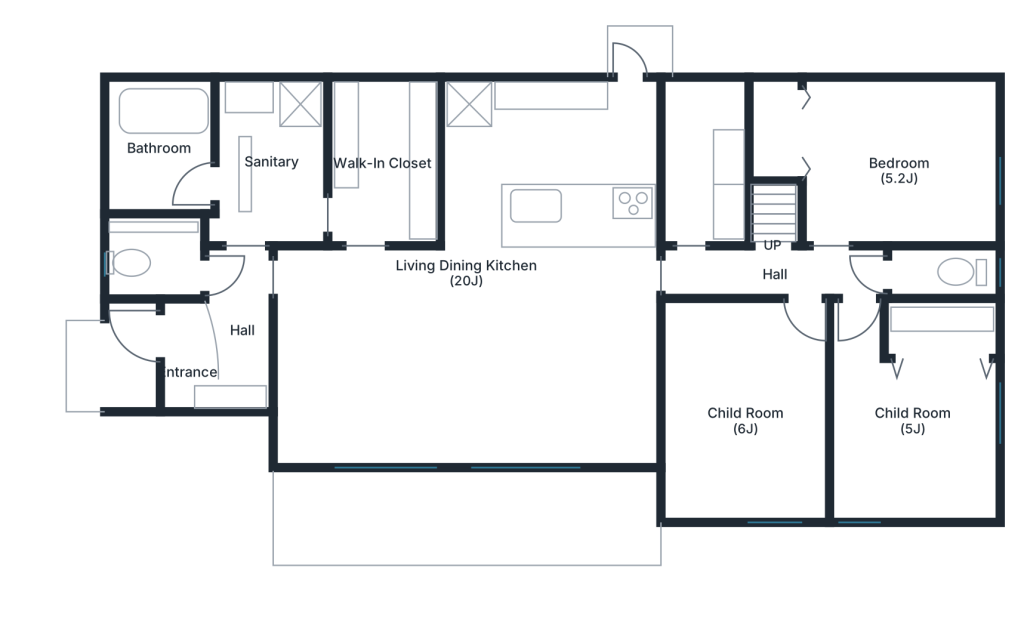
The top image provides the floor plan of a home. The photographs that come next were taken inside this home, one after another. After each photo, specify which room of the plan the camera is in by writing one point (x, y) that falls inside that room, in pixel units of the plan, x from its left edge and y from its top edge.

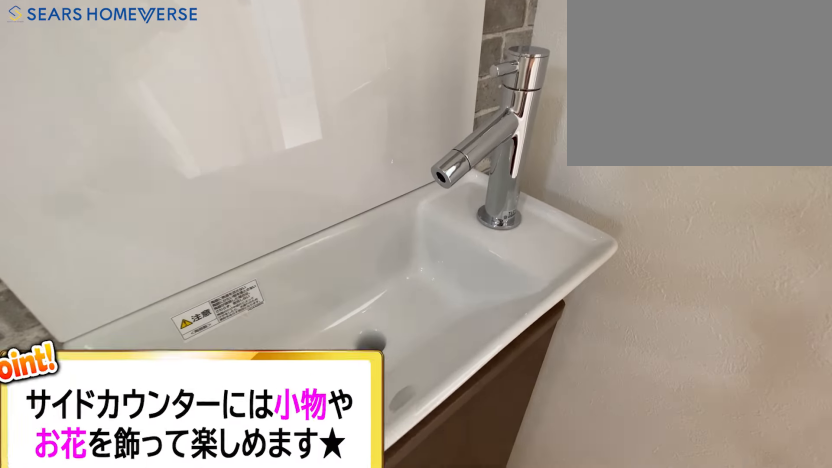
(164, 264)
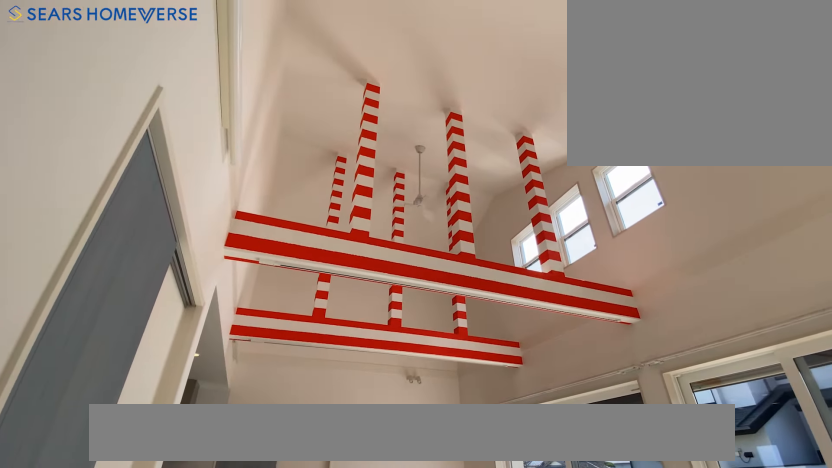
(469, 355)
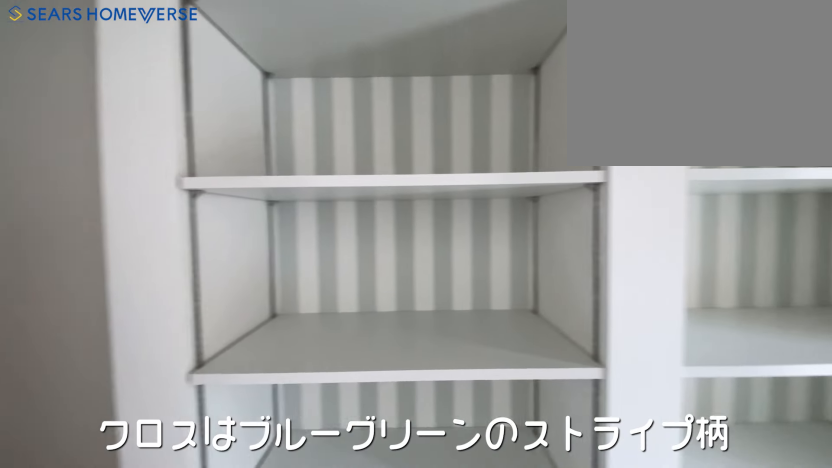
(702, 161)
